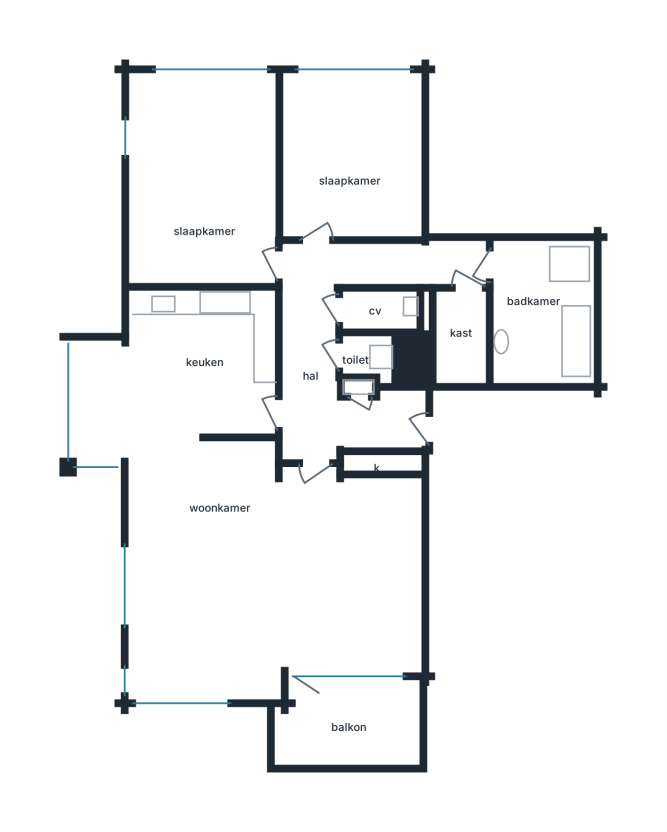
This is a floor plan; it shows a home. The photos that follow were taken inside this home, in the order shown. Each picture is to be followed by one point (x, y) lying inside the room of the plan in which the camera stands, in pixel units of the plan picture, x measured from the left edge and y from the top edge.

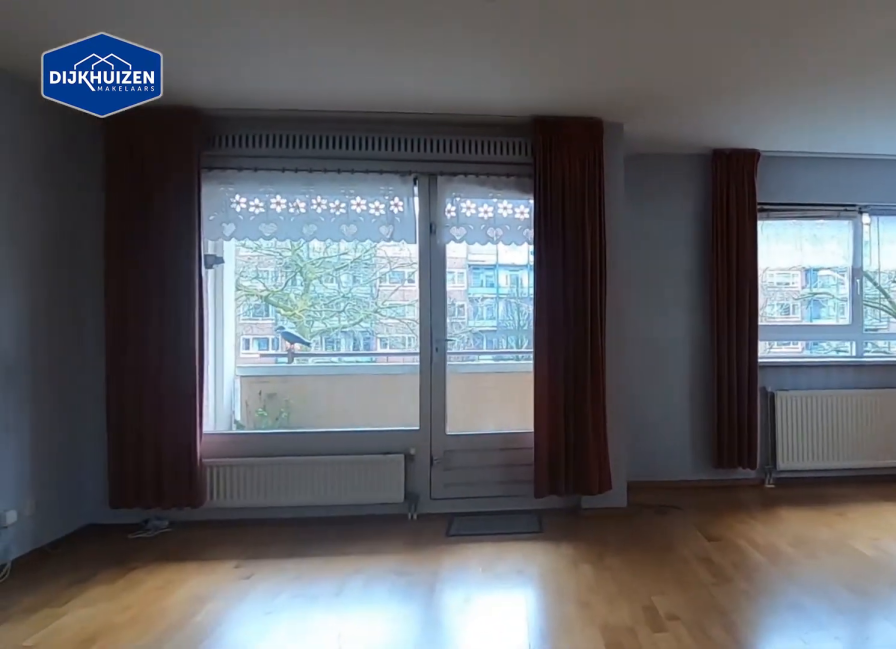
(201, 586)
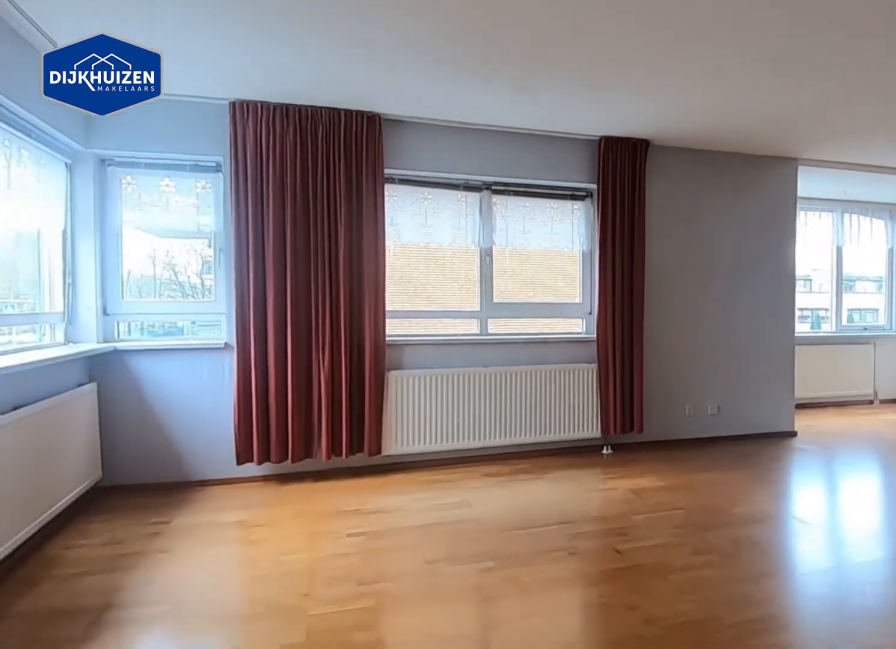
(201, 586)
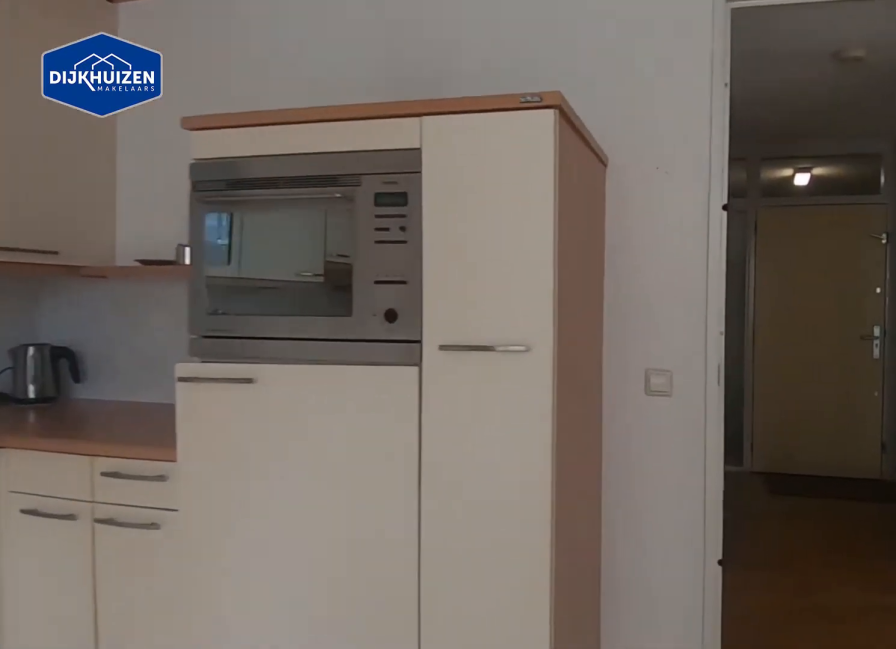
(263, 325)
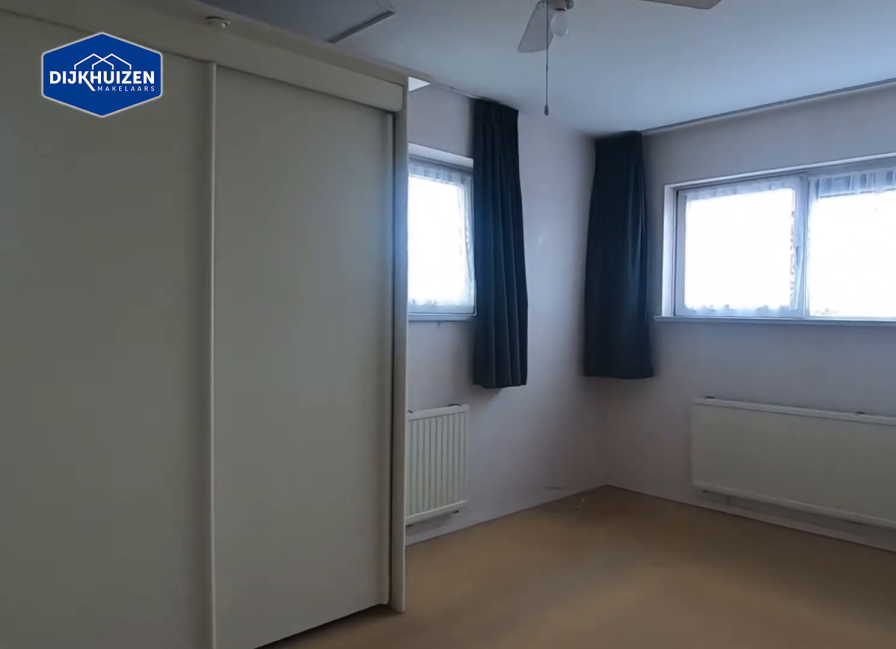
(207, 273)
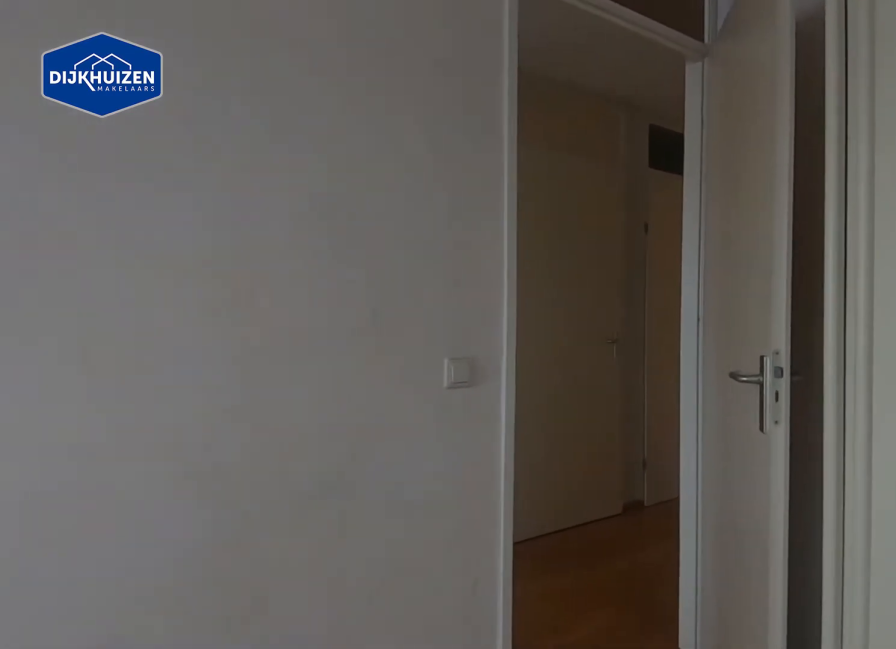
(207, 273)
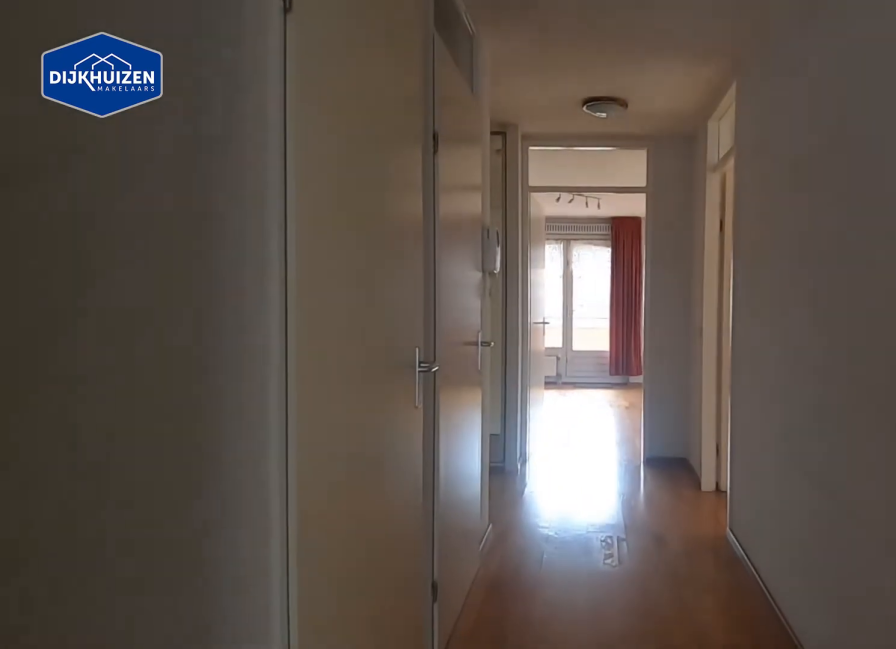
(383, 264)
